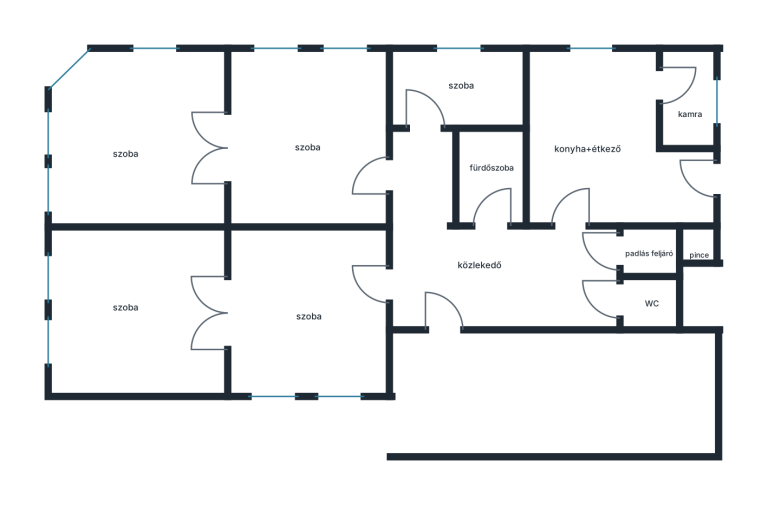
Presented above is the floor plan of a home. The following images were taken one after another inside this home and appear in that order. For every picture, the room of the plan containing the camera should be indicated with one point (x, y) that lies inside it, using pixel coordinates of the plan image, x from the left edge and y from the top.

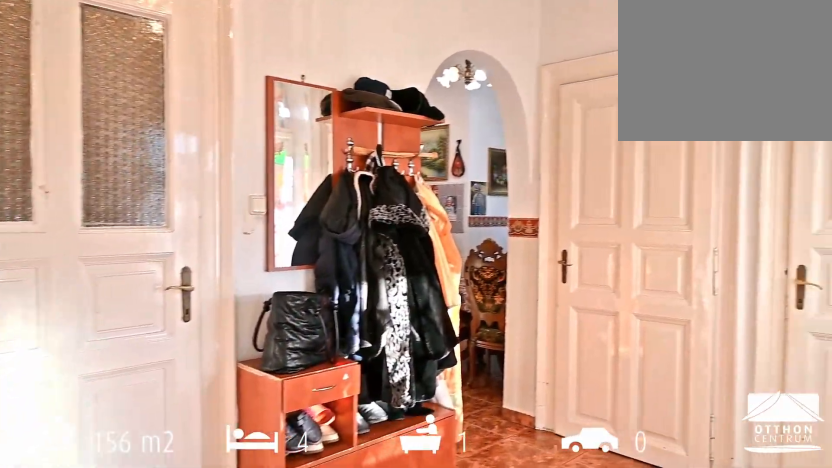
(502, 281)
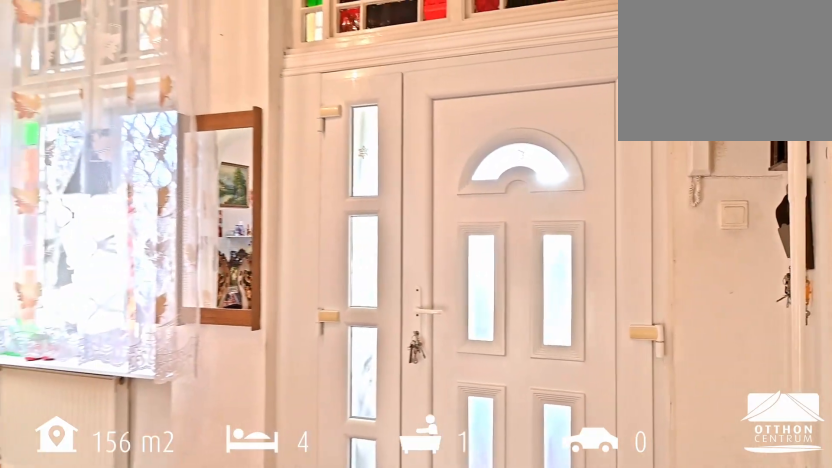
(501, 282)
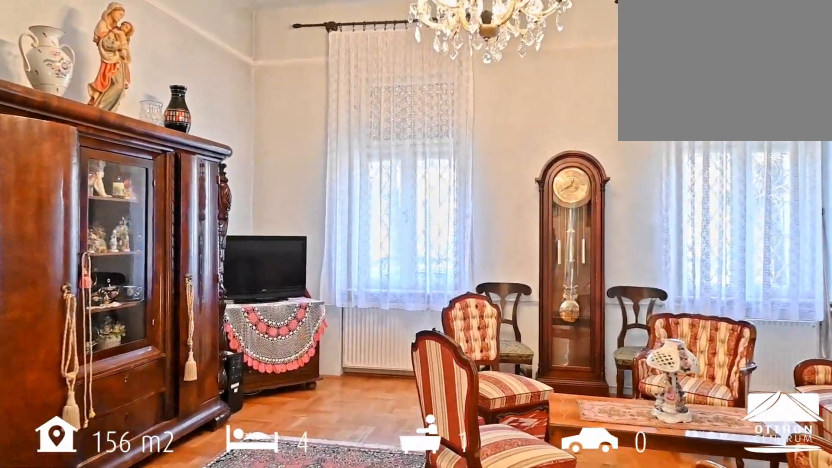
(128, 313)
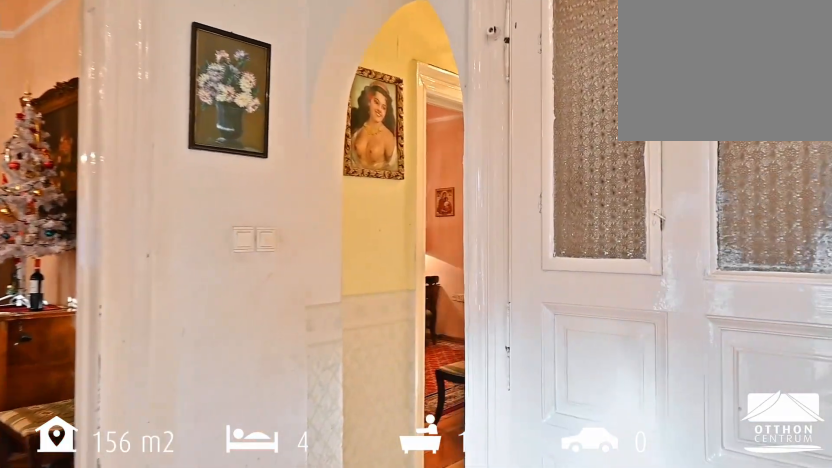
(501, 282)
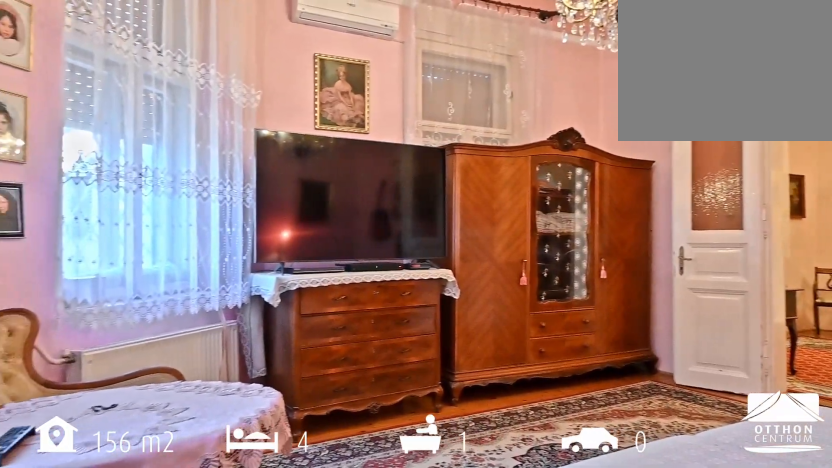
(137, 146)
